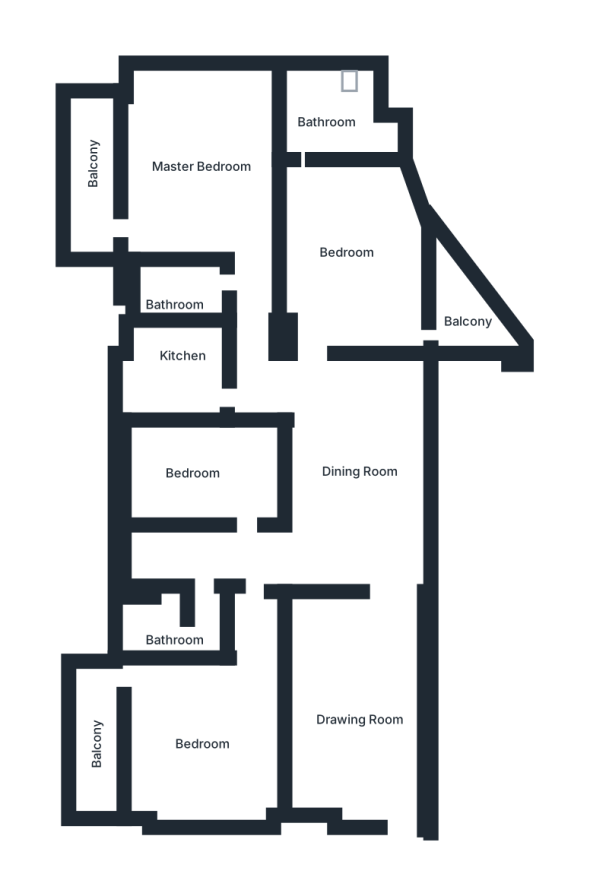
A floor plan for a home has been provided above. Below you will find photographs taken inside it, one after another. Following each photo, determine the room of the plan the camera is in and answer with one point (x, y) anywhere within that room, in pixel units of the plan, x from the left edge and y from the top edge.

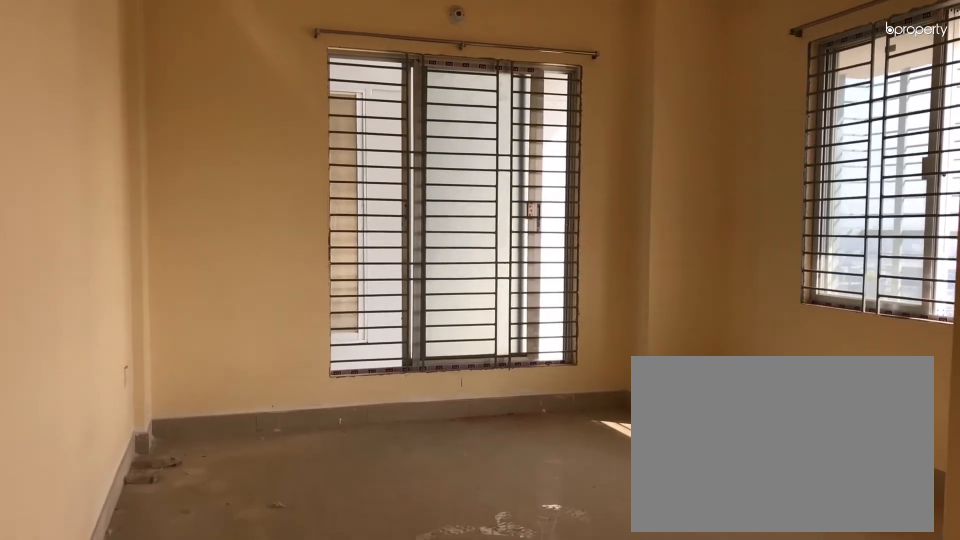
(201, 745)
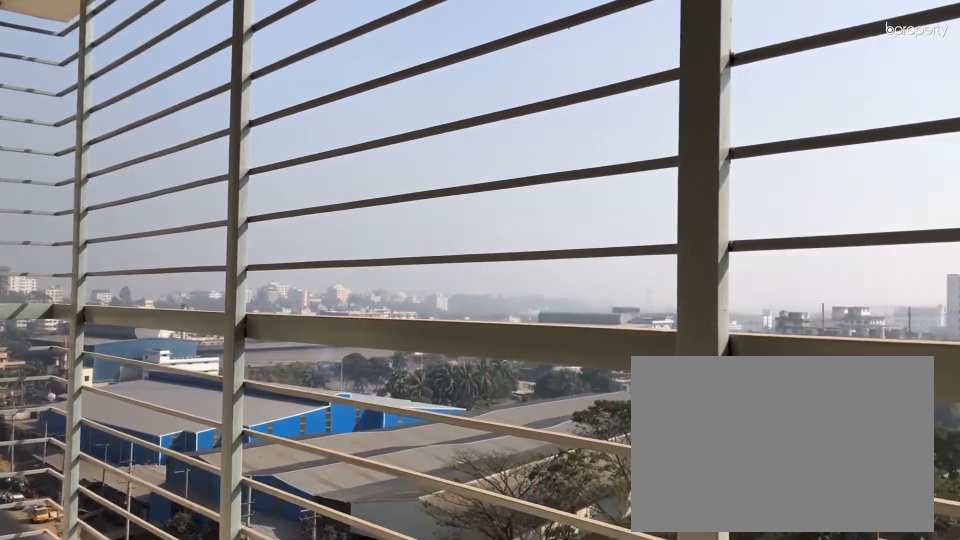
(89, 730)
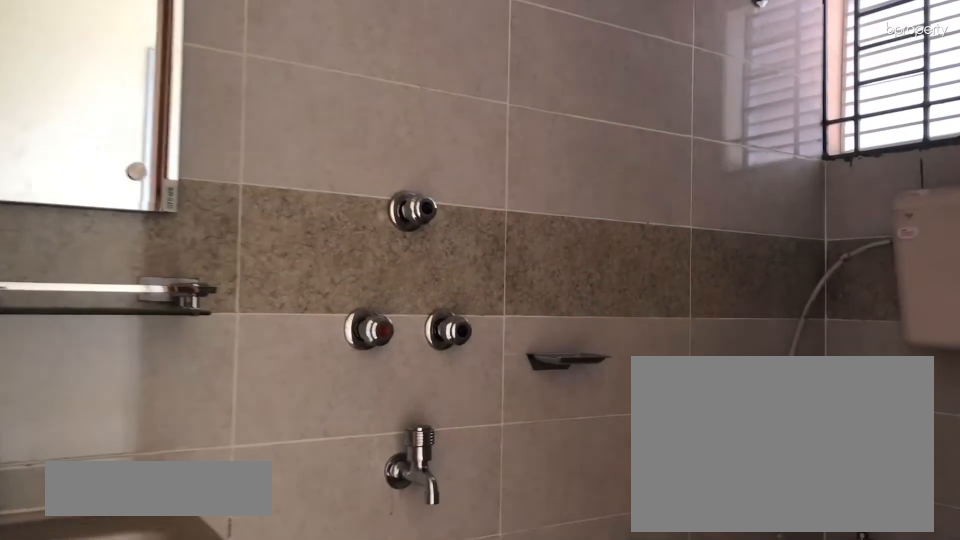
(167, 621)
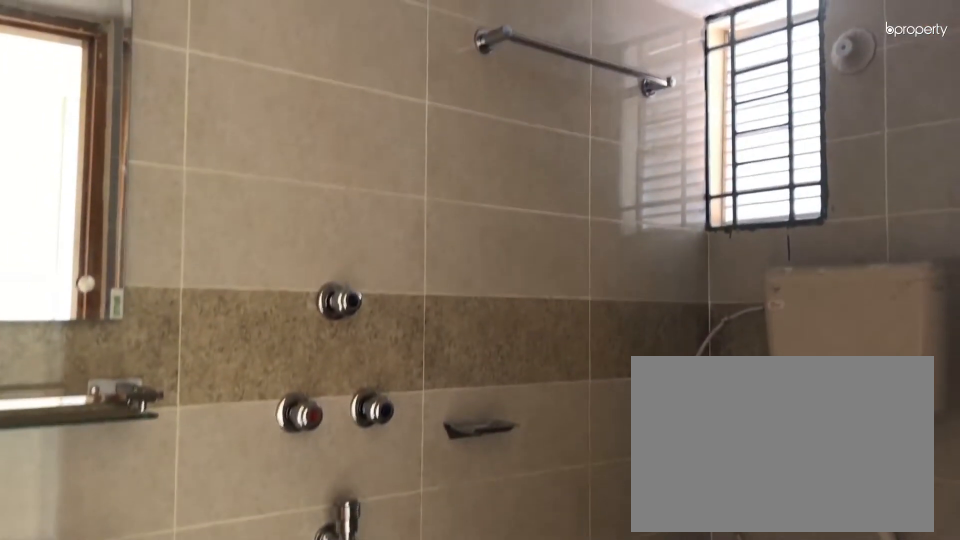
(166, 622)
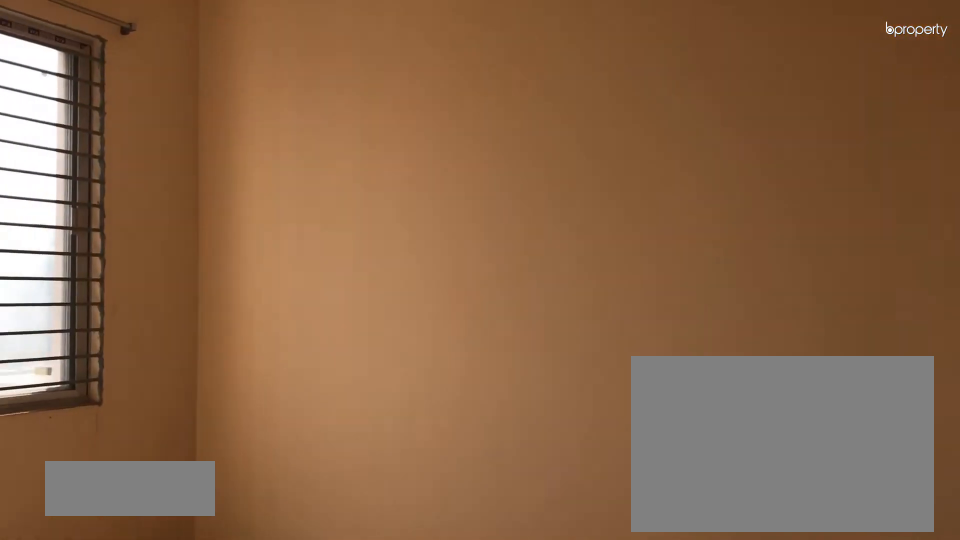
(189, 470)
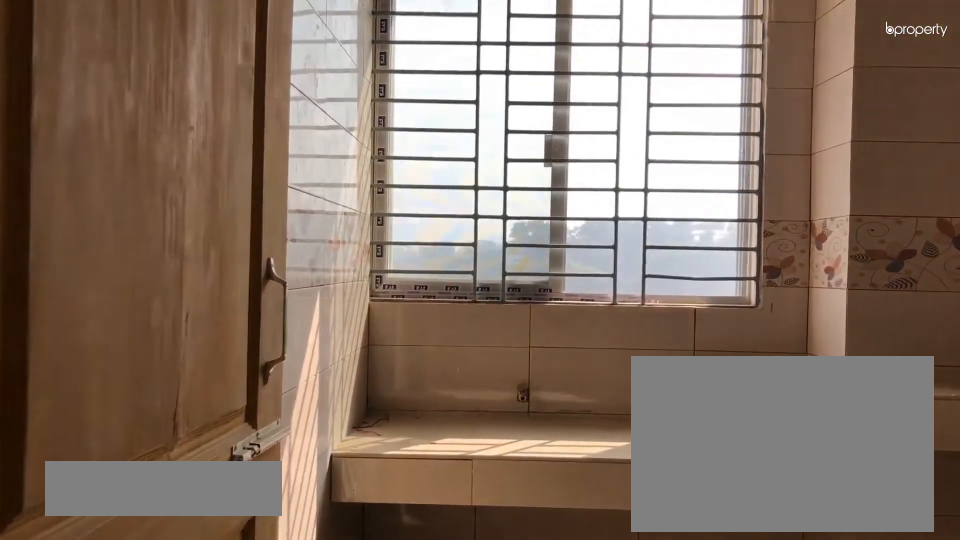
(171, 351)
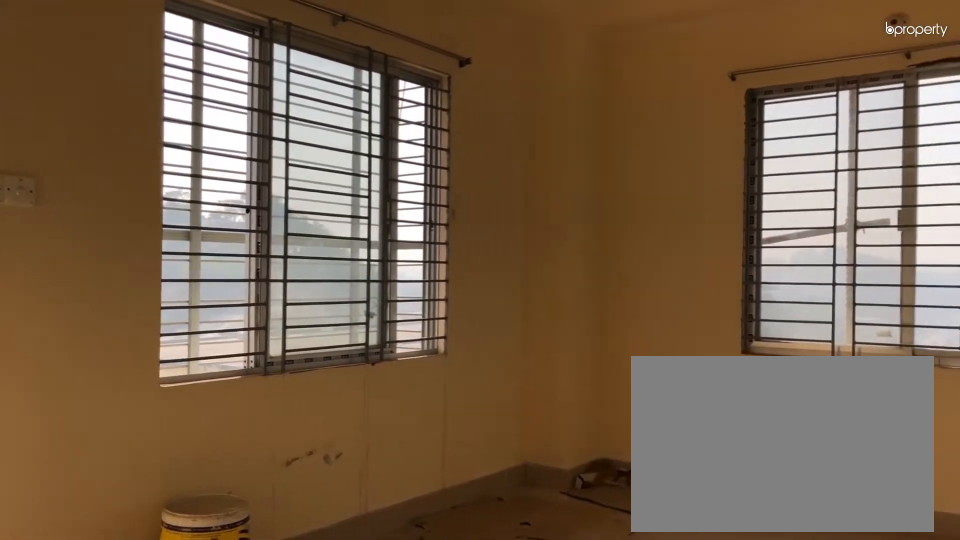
(198, 162)
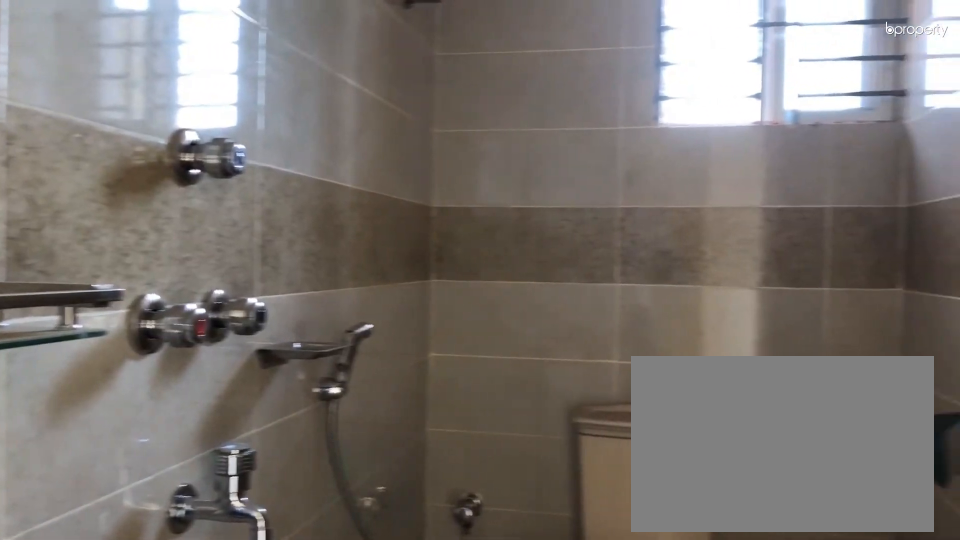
(179, 296)
